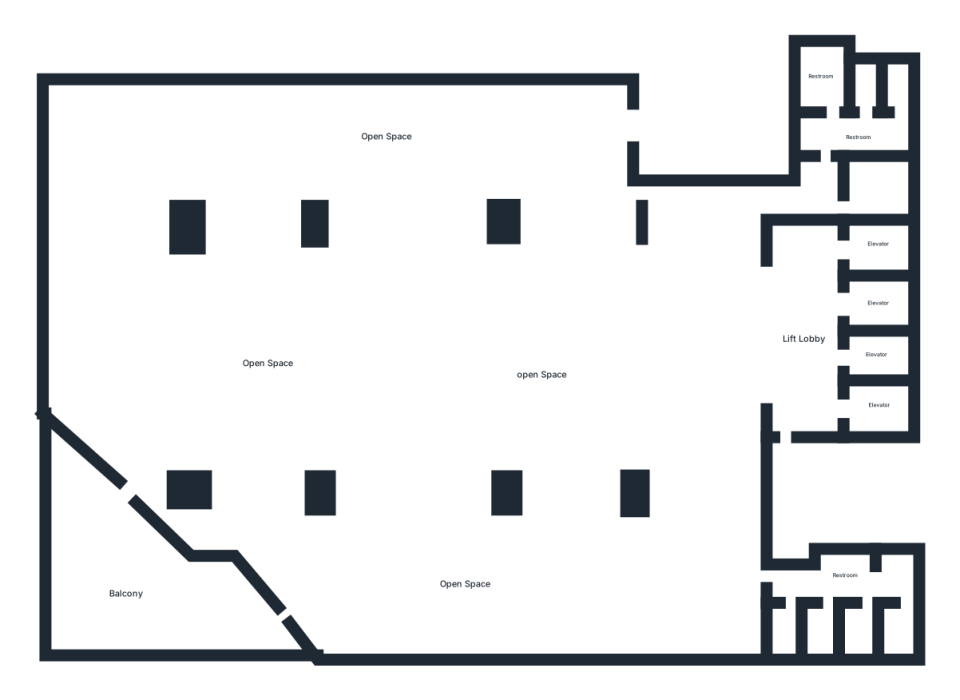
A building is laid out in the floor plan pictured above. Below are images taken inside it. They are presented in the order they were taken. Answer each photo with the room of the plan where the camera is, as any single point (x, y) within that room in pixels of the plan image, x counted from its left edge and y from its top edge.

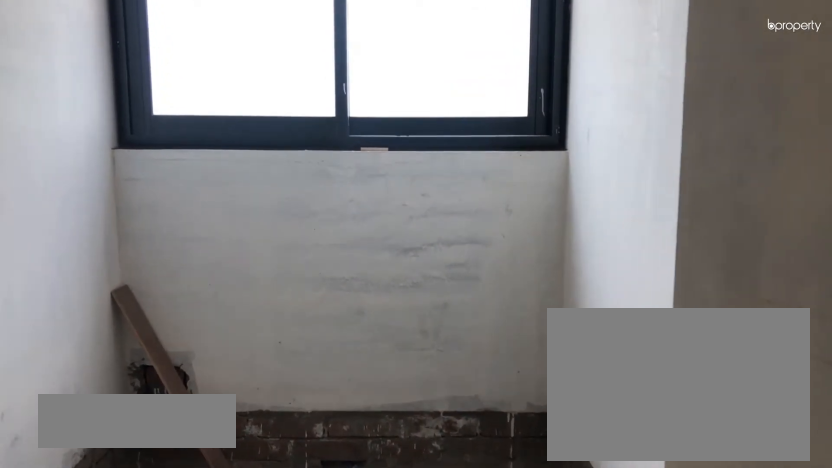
(874, 184)
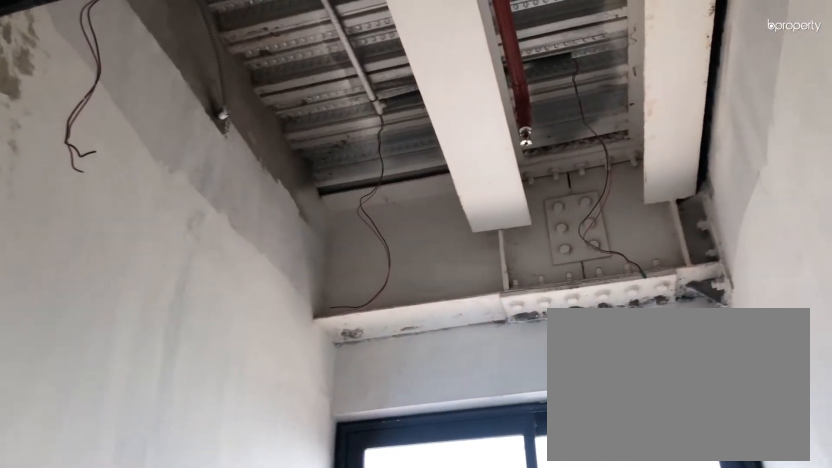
(874, 184)
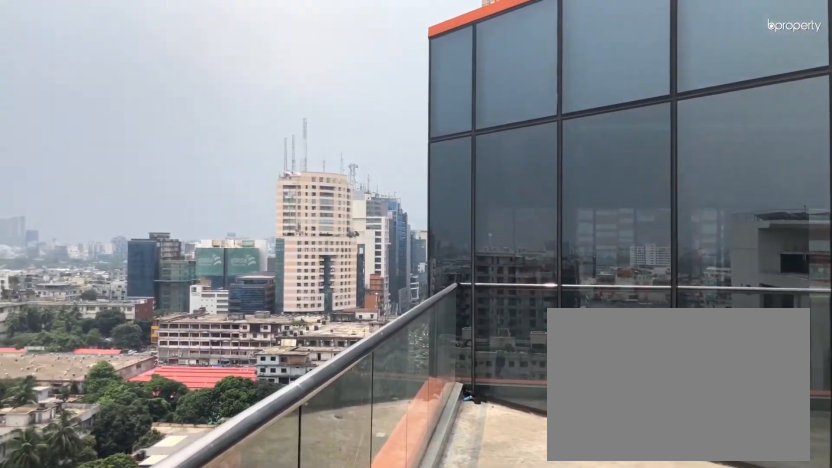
(118, 587)
